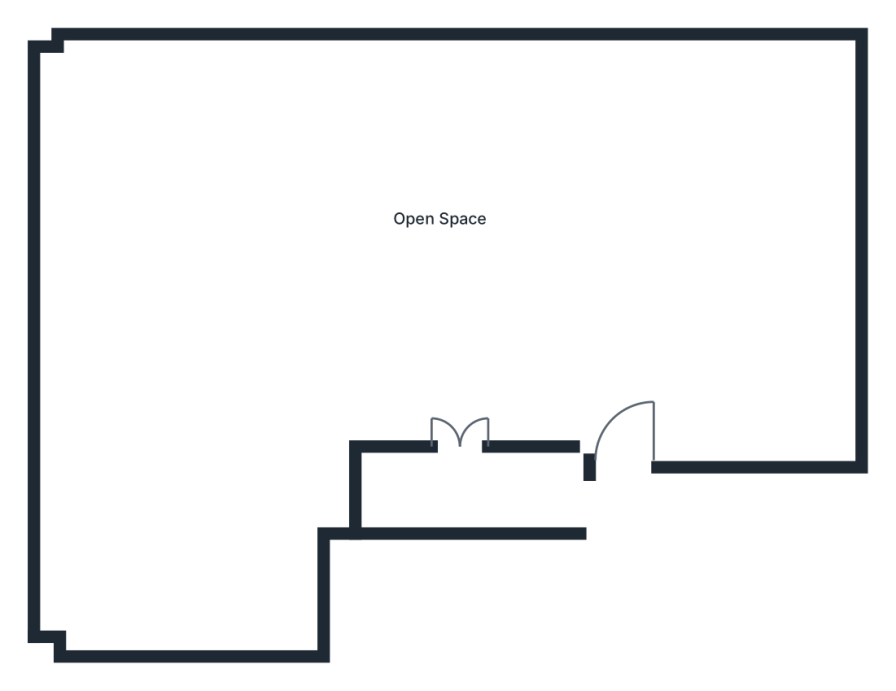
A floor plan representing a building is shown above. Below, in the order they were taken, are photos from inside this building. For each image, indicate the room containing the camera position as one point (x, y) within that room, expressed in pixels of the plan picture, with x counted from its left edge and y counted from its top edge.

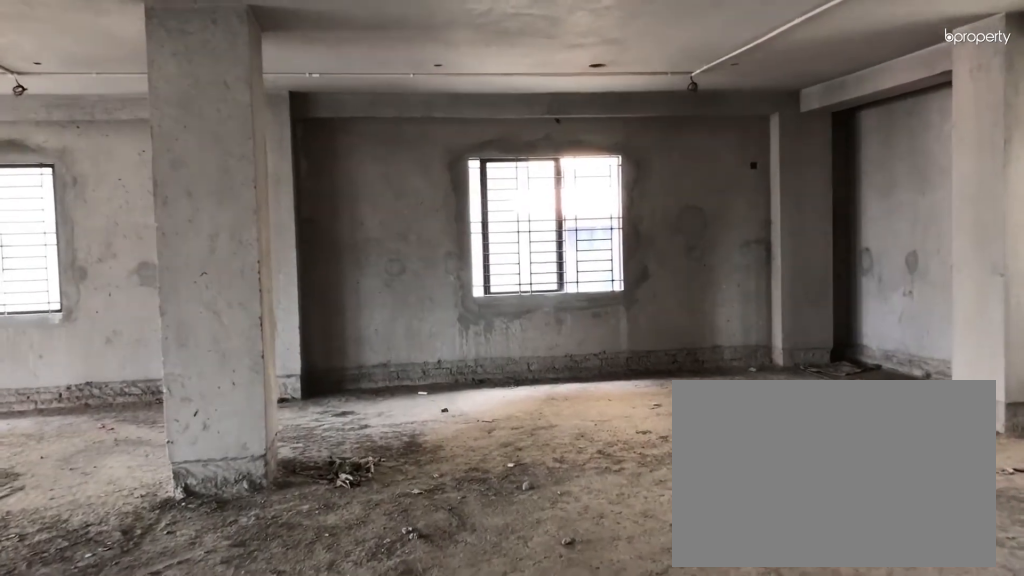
(602, 263)
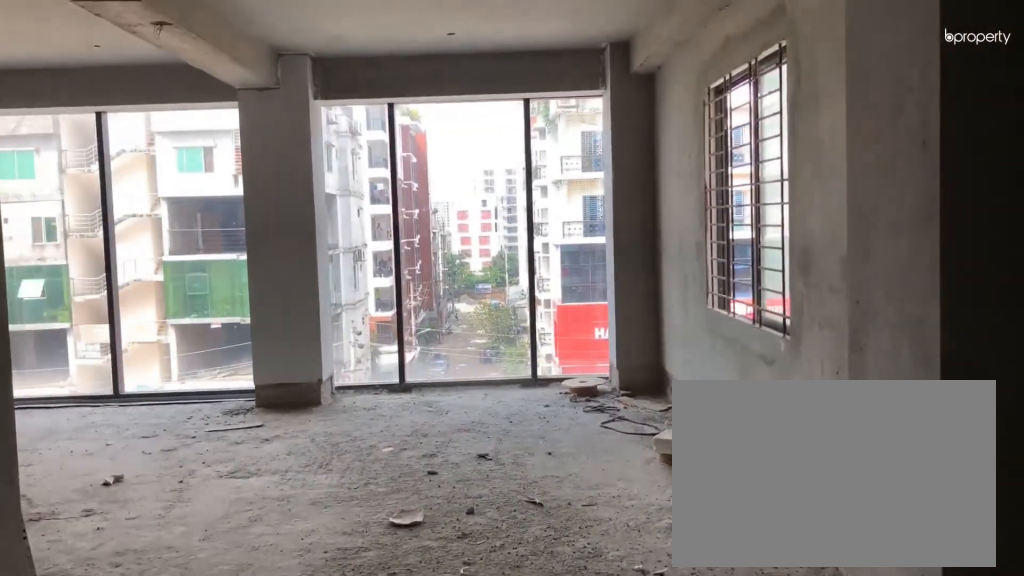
(454, 201)
